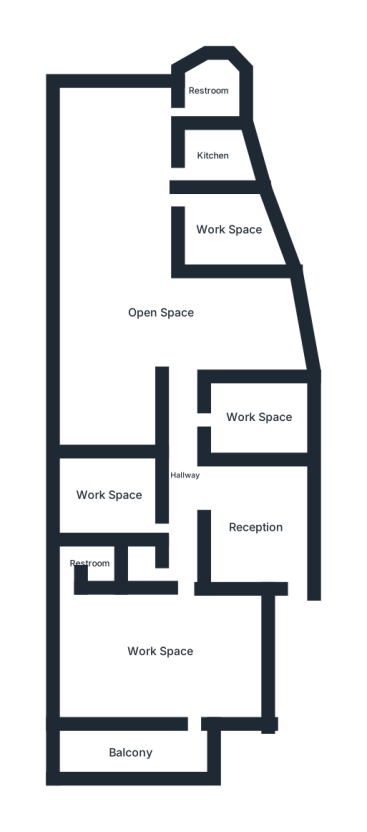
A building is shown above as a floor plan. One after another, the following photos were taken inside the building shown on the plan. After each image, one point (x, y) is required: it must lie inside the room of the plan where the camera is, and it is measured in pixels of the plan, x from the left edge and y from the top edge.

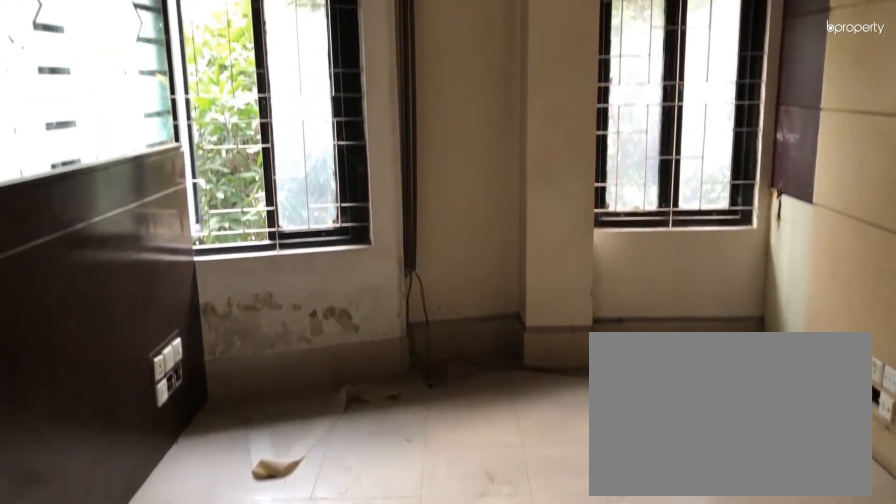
(259, 416)
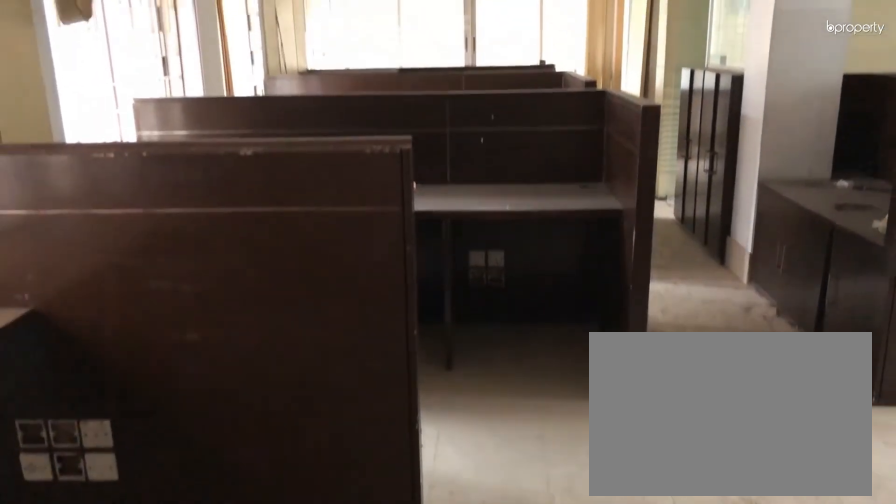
(160, 314)
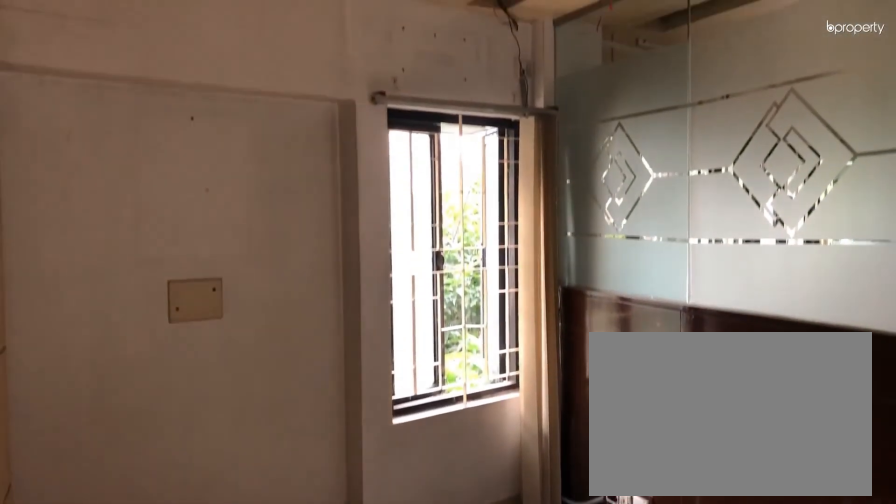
(231, 226)
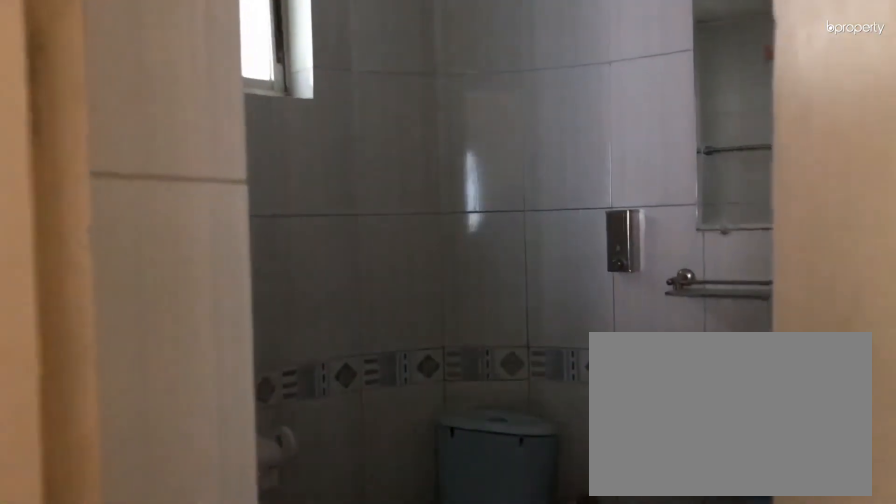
(206, 88)
